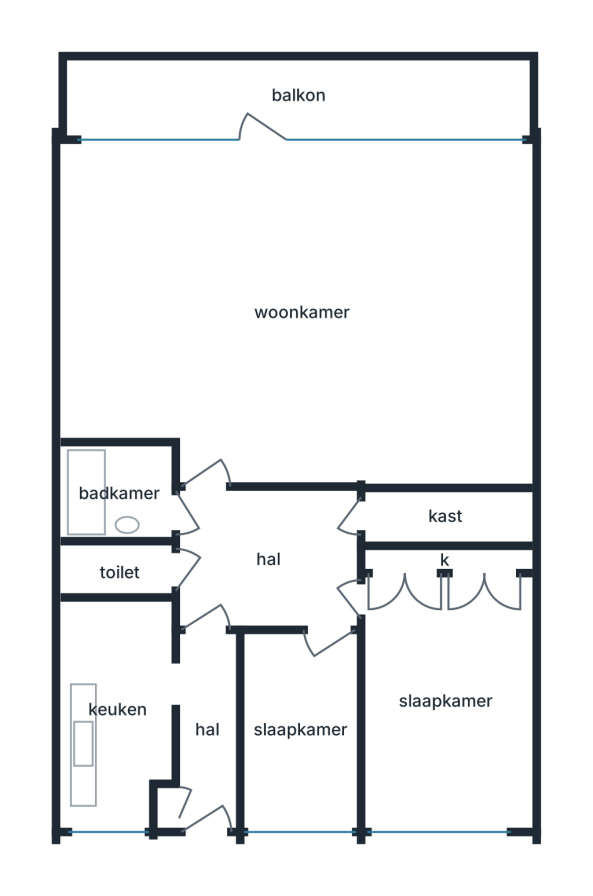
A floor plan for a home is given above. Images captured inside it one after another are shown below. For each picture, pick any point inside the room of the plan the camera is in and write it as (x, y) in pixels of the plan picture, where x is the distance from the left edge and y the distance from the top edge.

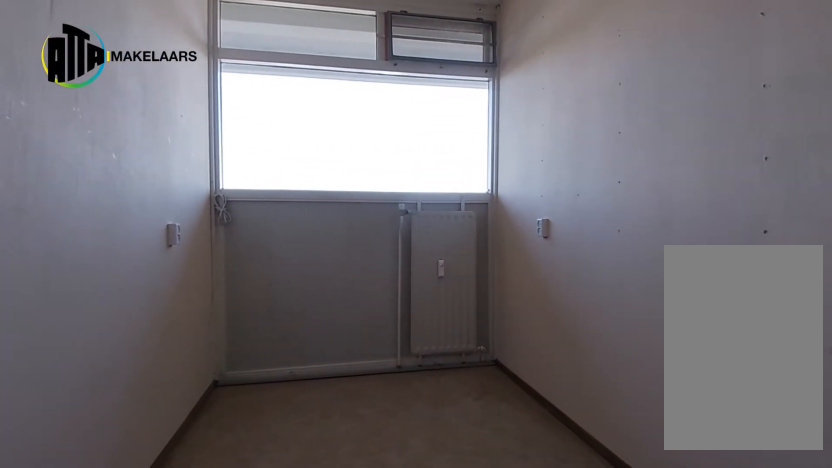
(299, 729)
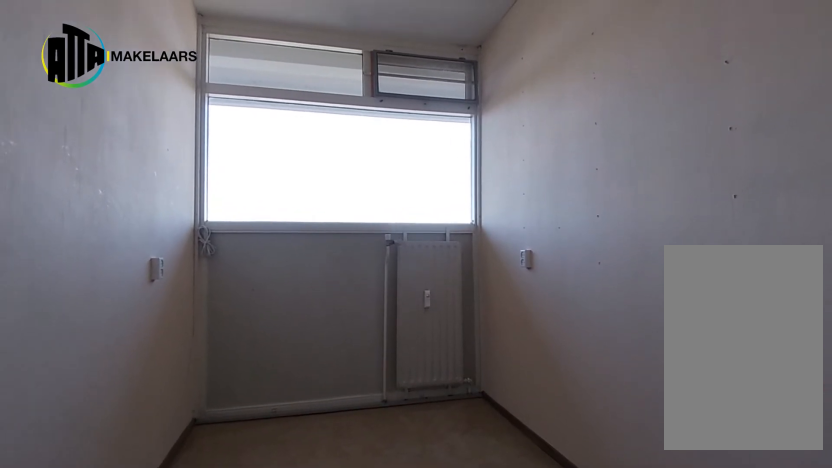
(299, 729)
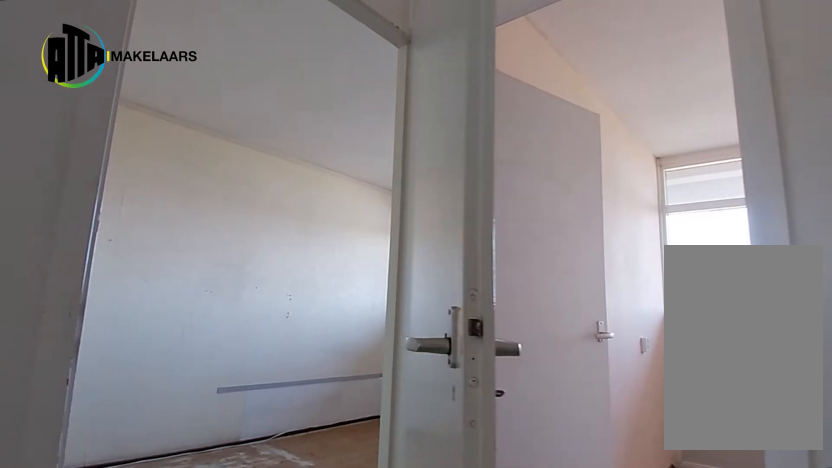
(268, 558)
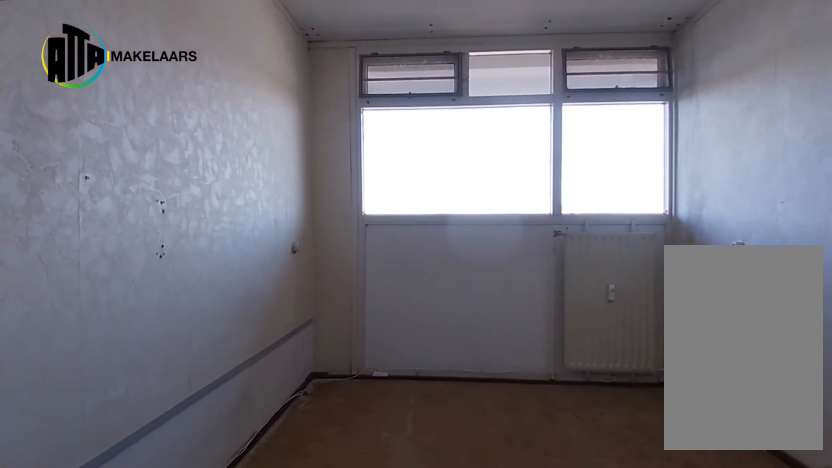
(445, 699)
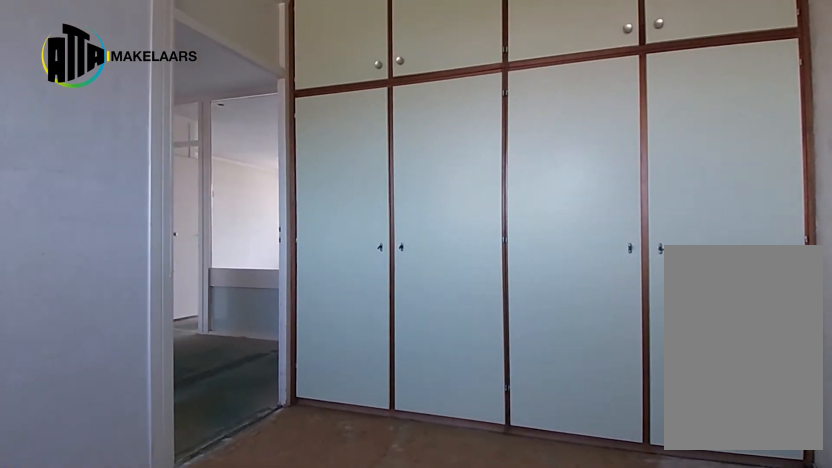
(445, 699)
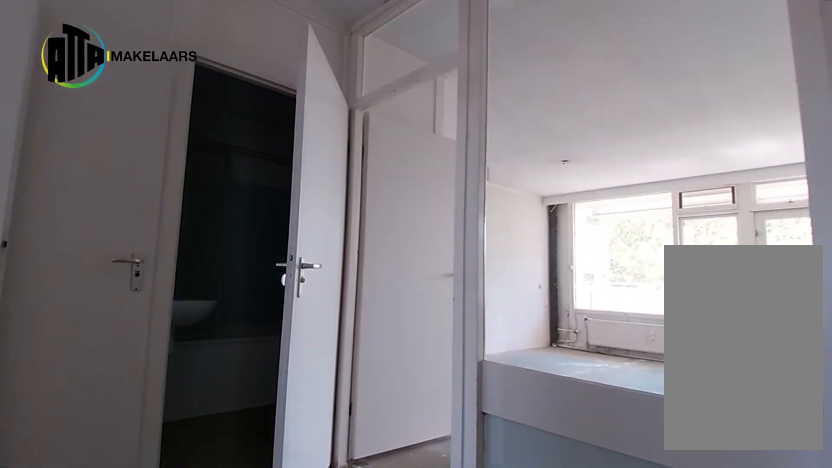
(269, 558)
